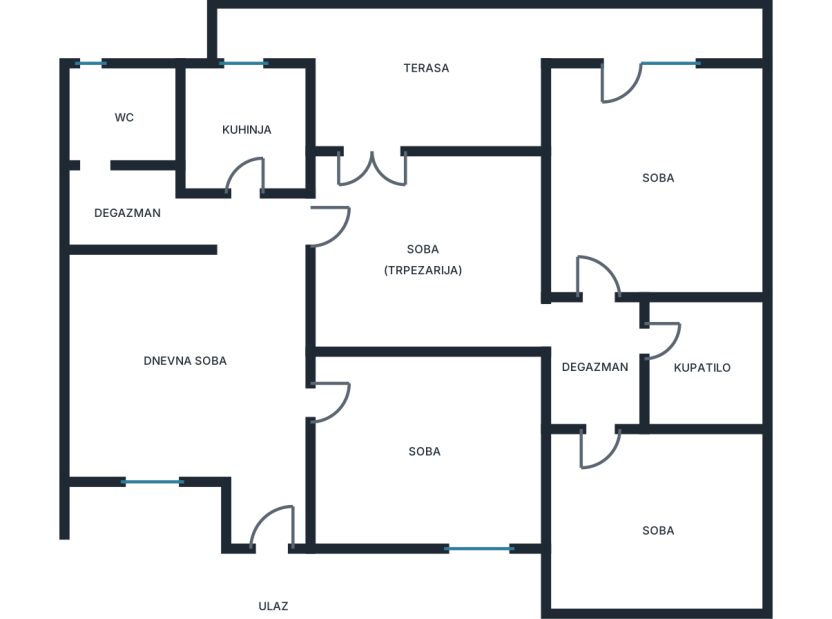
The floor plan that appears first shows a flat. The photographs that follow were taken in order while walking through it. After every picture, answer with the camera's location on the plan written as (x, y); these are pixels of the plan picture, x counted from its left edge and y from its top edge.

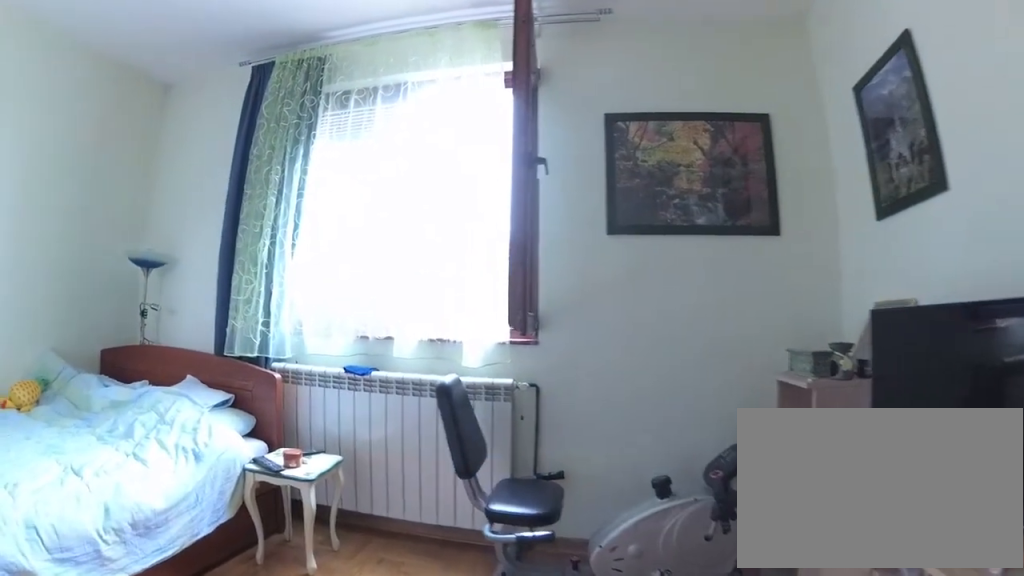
(598, 485)
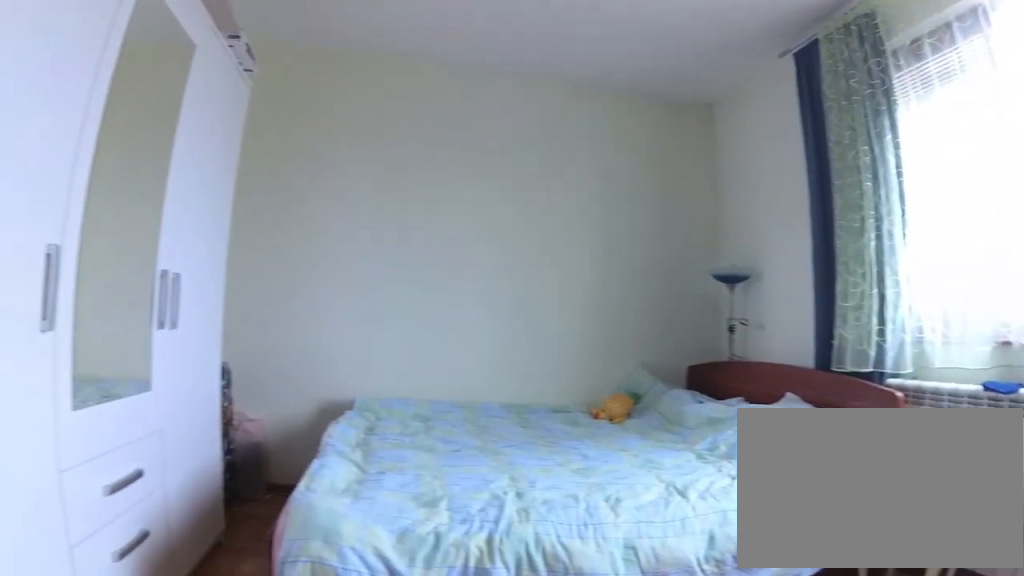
(569, 525)
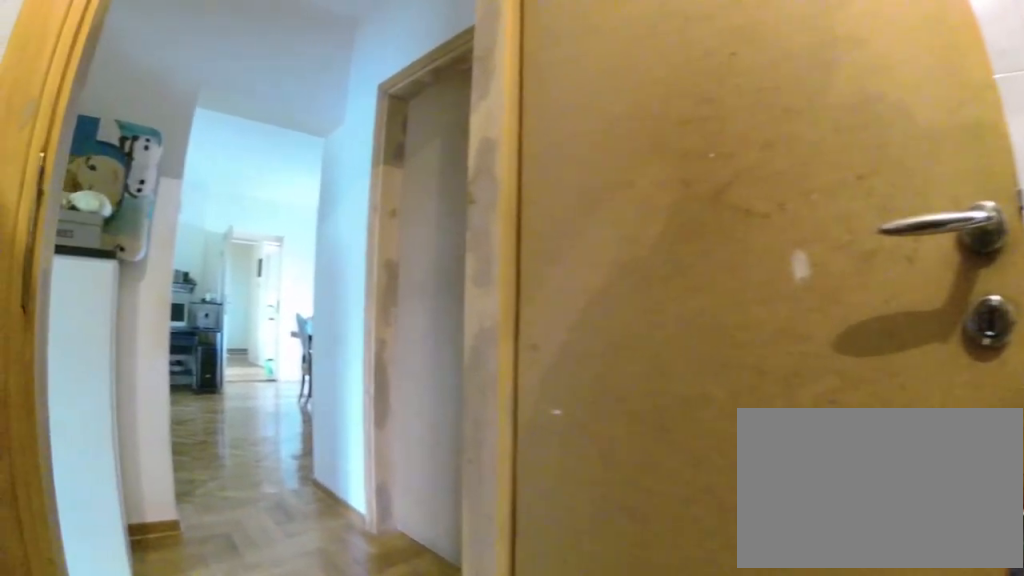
(708, 380)
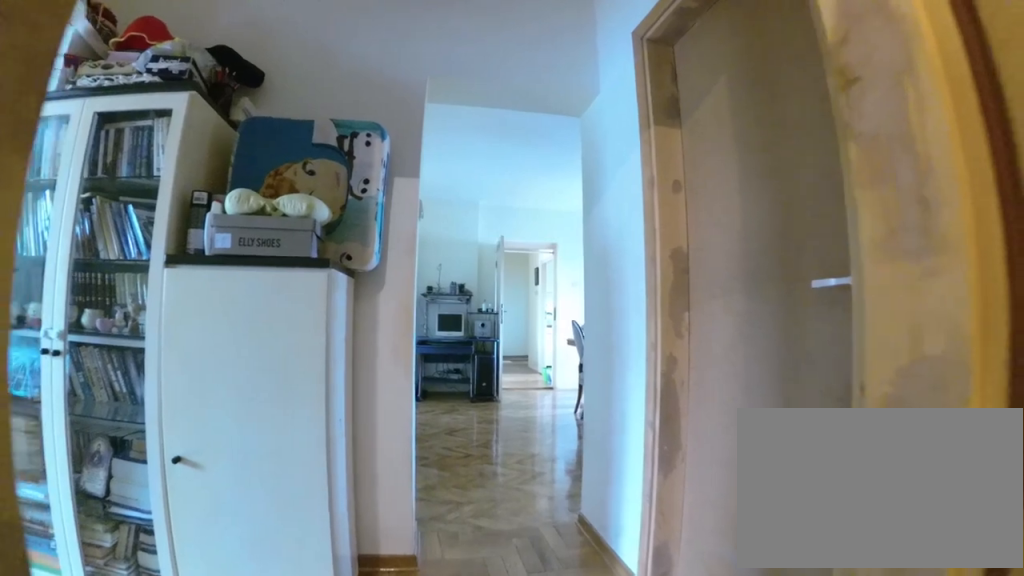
(669, 345)
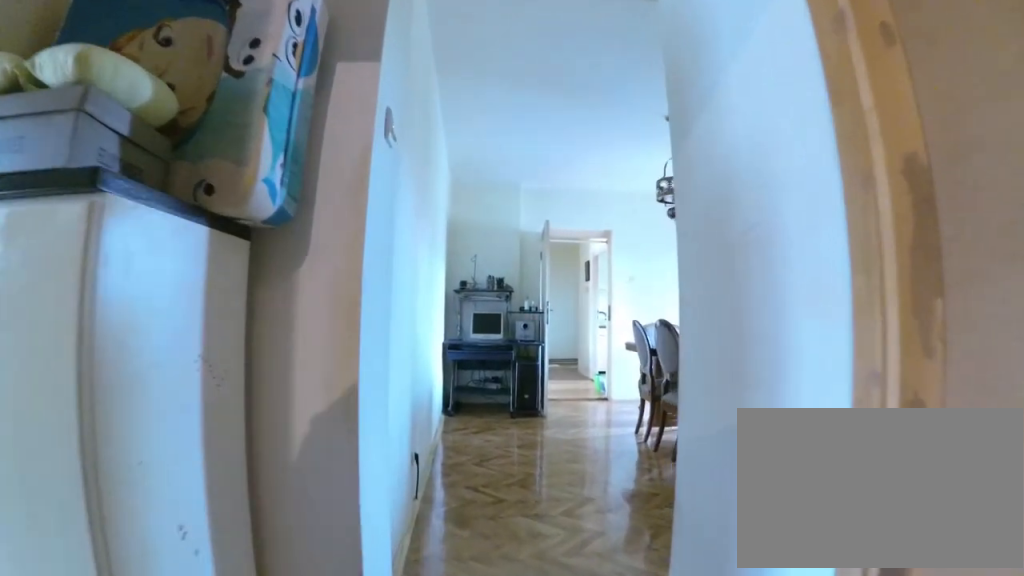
(626, 342)
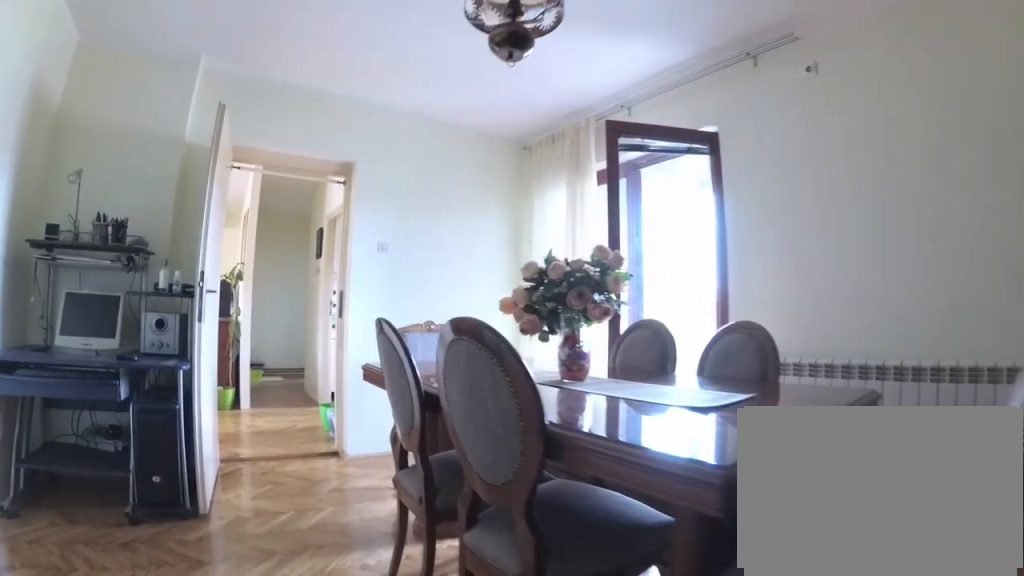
(542, 308)
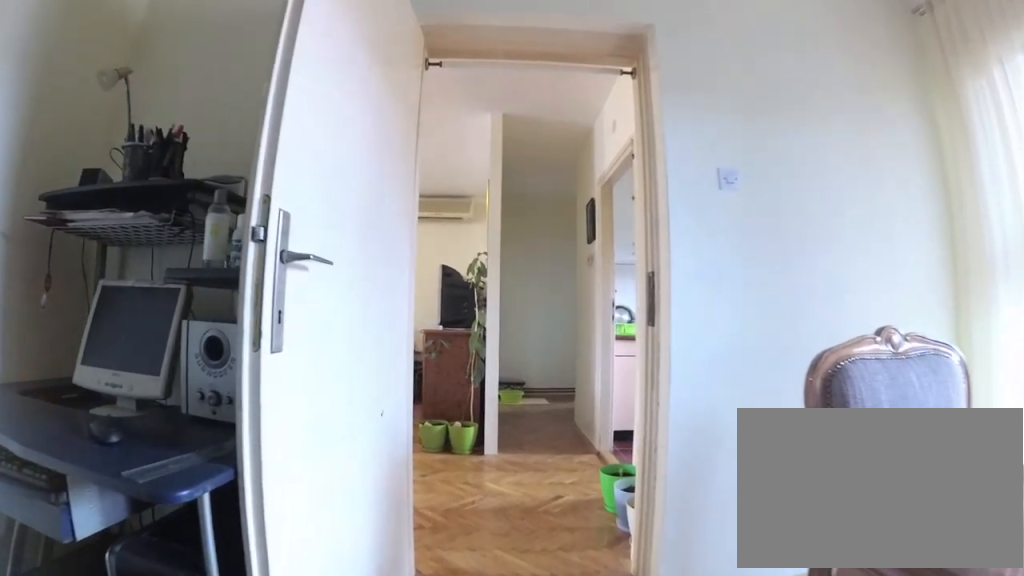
(417, 223)
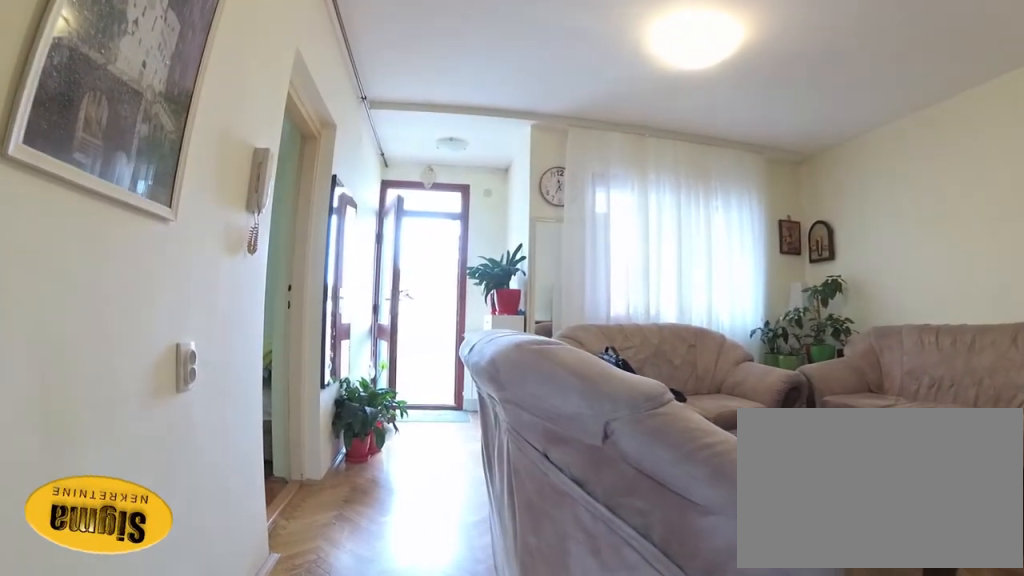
(247, 211)
